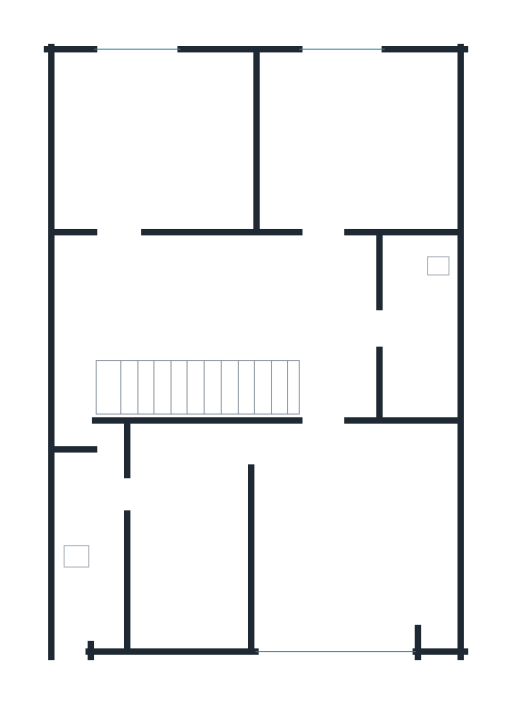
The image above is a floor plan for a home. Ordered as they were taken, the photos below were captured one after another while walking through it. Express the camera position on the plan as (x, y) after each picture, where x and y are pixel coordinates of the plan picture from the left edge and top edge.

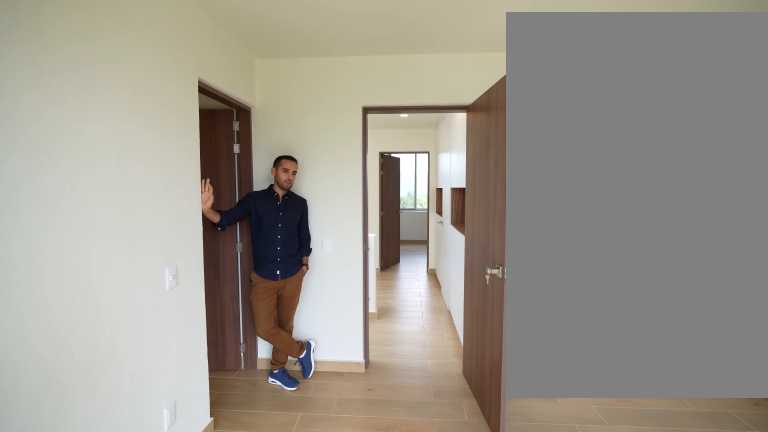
(316, 631)
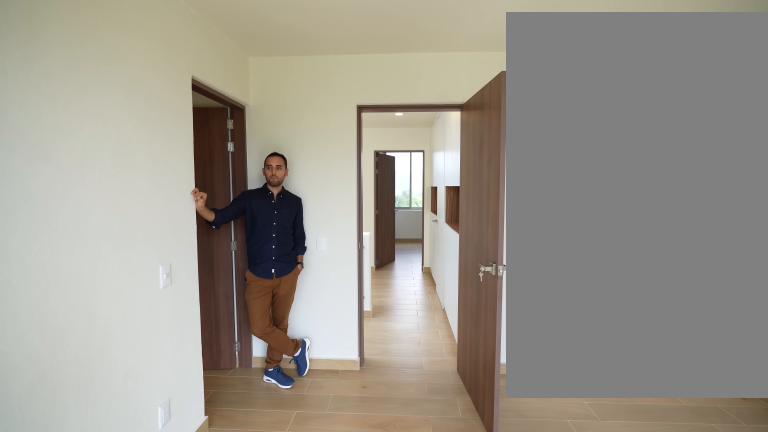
(316, 631)
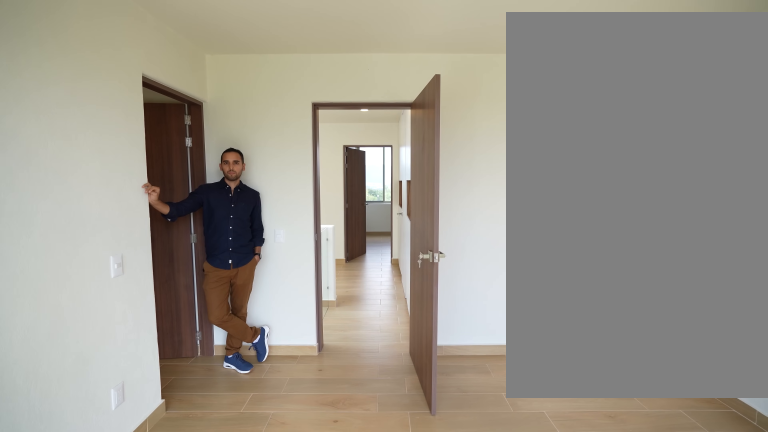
(324, 623)
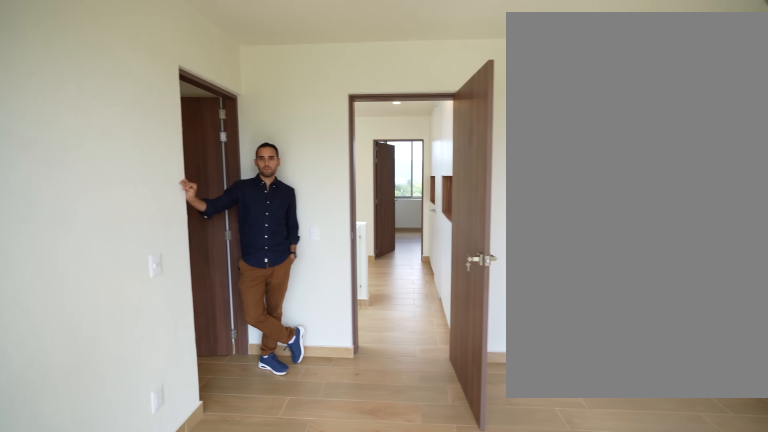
(324, 623)
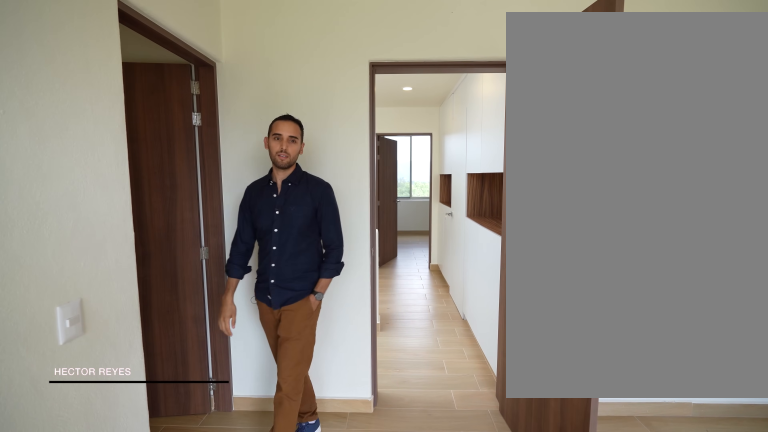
(340, 605)
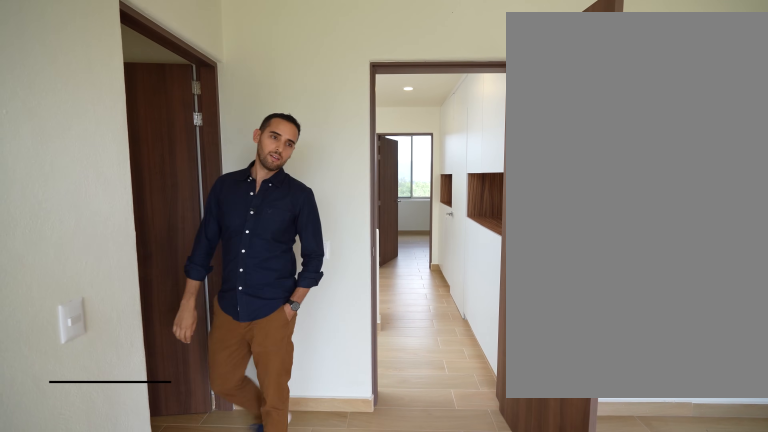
(340, 592)
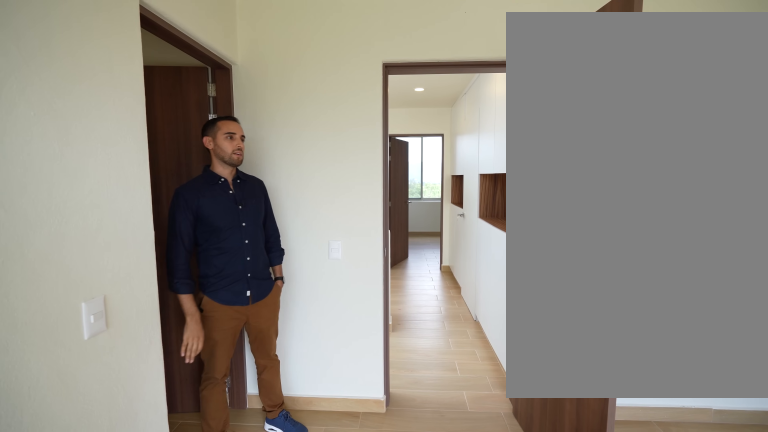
(325, 575)
